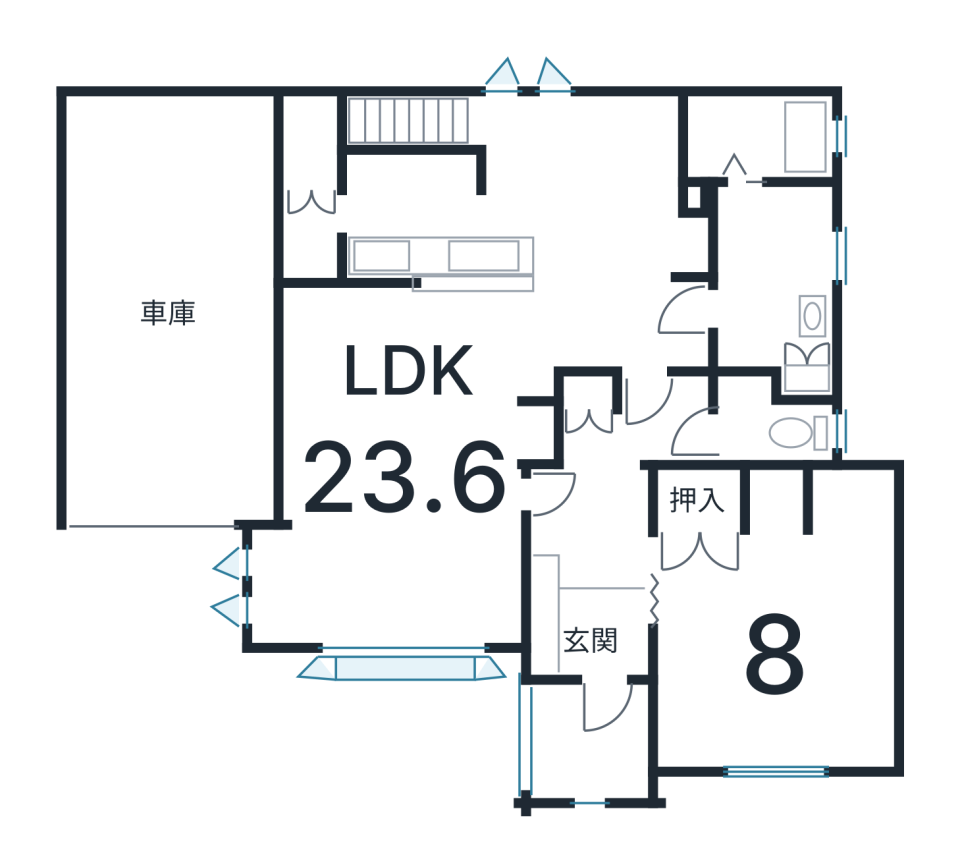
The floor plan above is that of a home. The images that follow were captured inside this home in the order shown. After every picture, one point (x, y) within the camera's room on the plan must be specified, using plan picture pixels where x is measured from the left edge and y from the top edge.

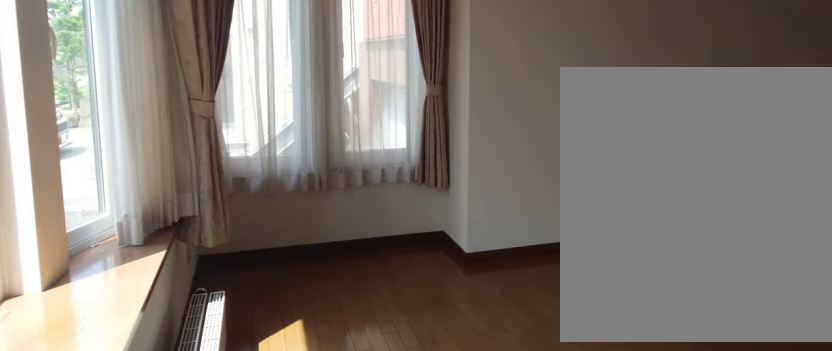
(392, 509)
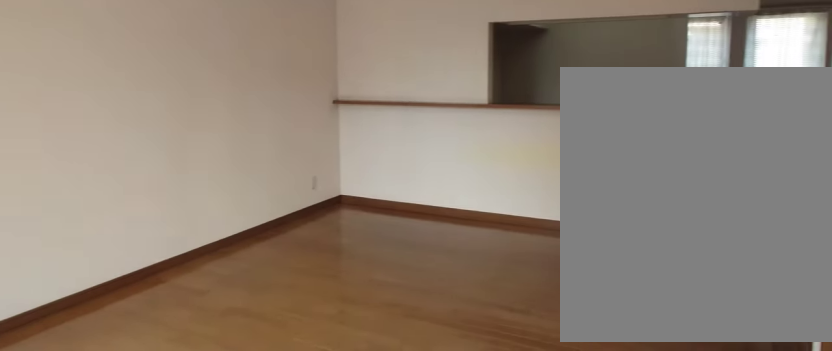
(392, 509)
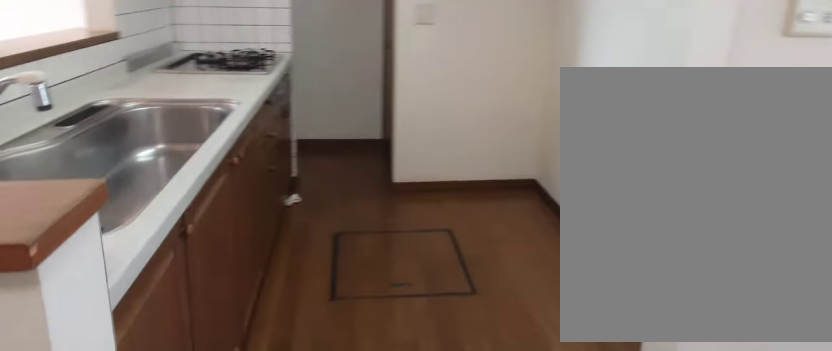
(531, 237)
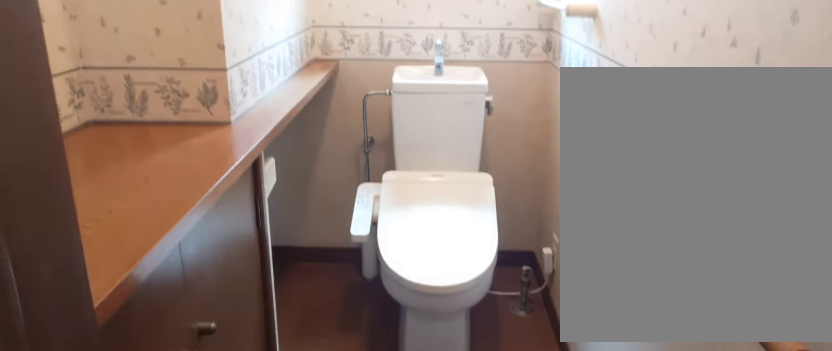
(765, 437)
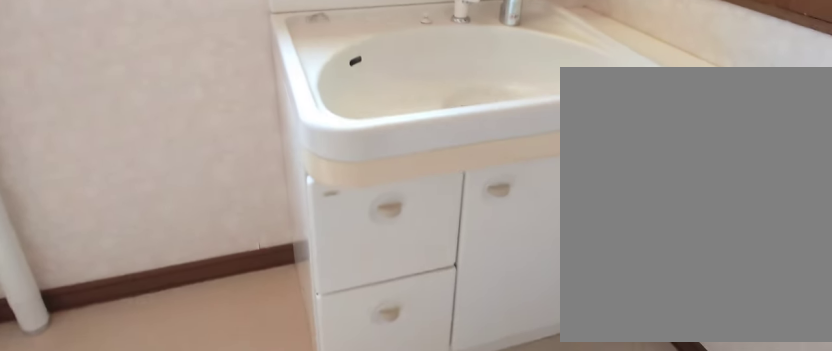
(747, 293)
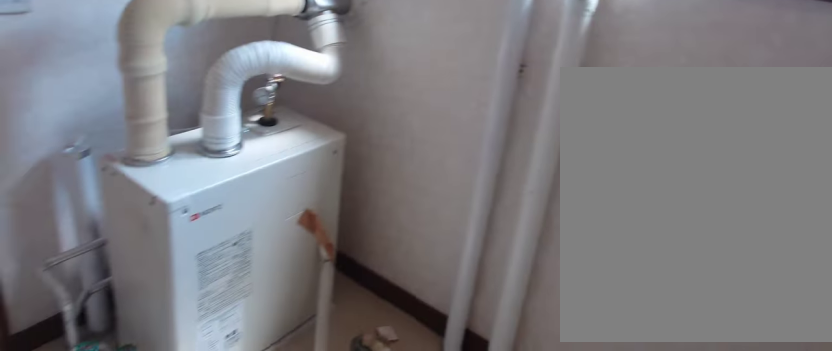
(747, 293)
